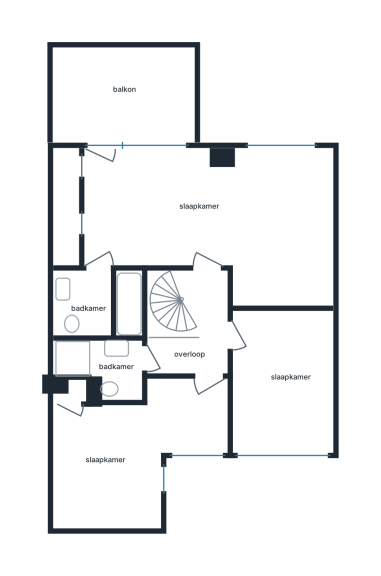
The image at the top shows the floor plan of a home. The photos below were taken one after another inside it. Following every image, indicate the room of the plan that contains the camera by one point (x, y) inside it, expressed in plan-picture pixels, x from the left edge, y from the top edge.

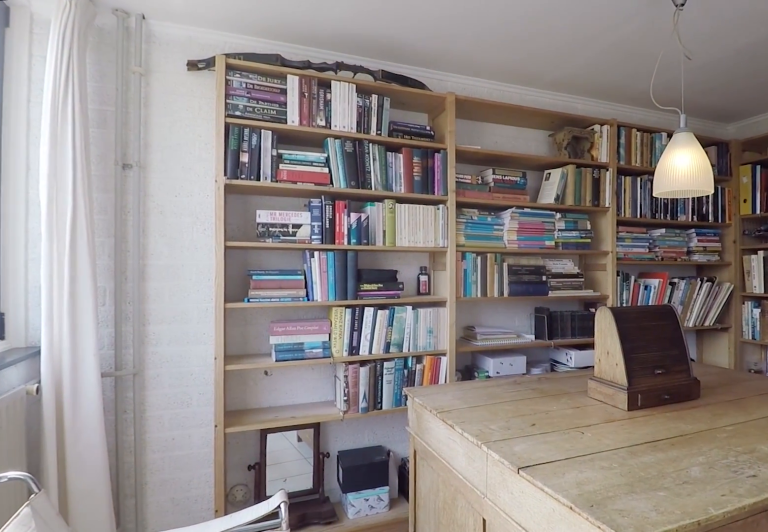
(216, 222)
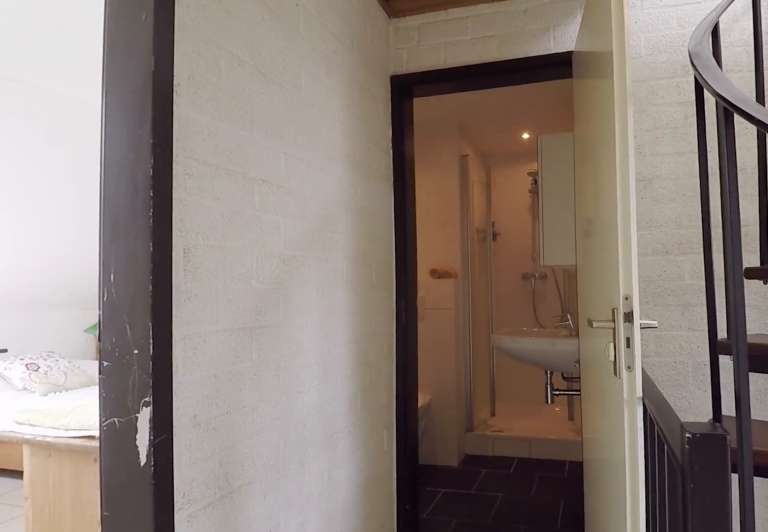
(194, 329)
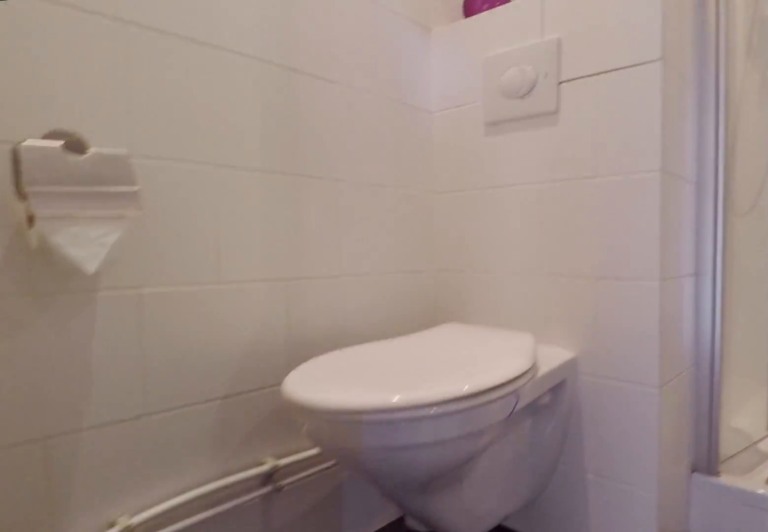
(104, 366)
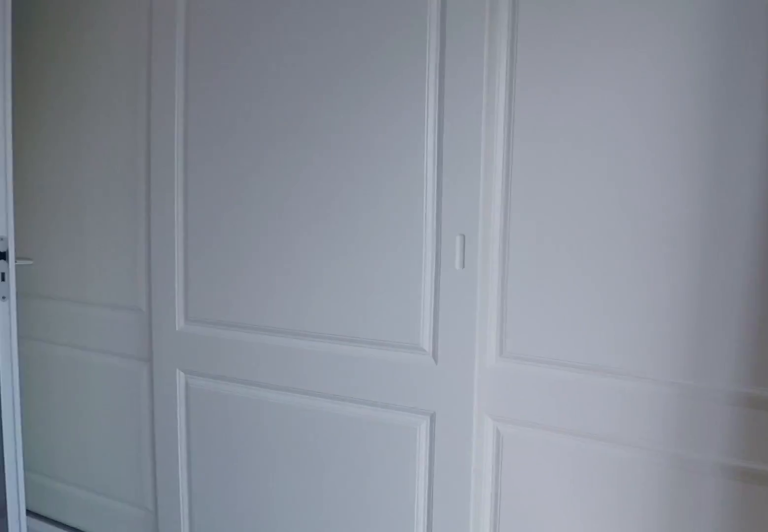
(216, 222)
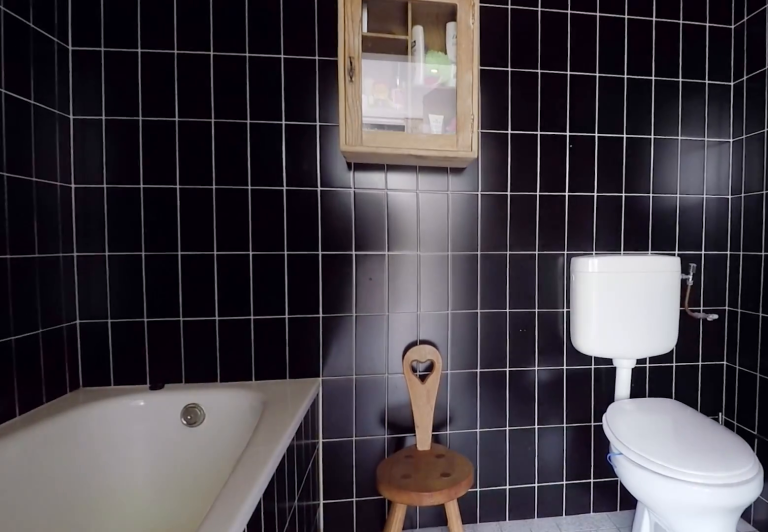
(99, 303)
